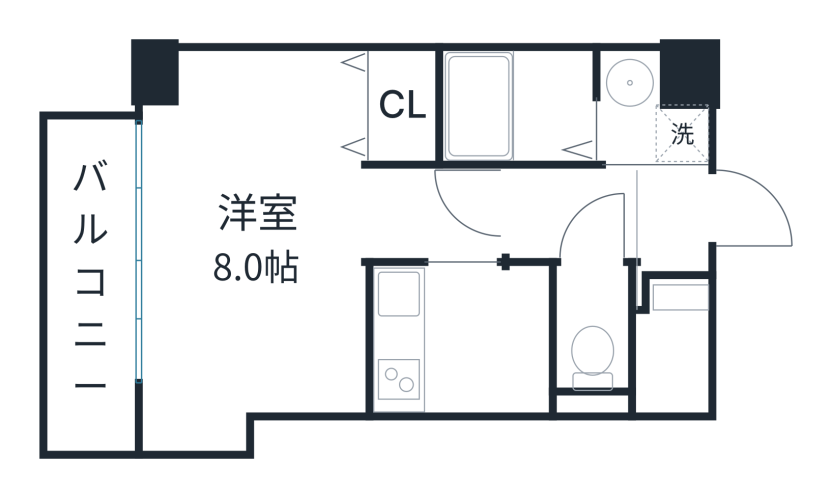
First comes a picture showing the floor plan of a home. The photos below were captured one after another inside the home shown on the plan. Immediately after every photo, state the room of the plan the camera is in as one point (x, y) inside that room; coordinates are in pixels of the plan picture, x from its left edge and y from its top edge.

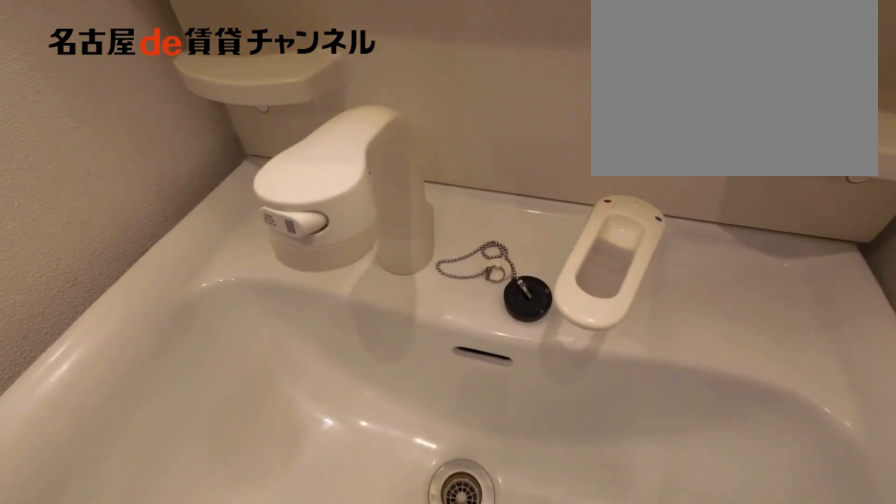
(647, 113)
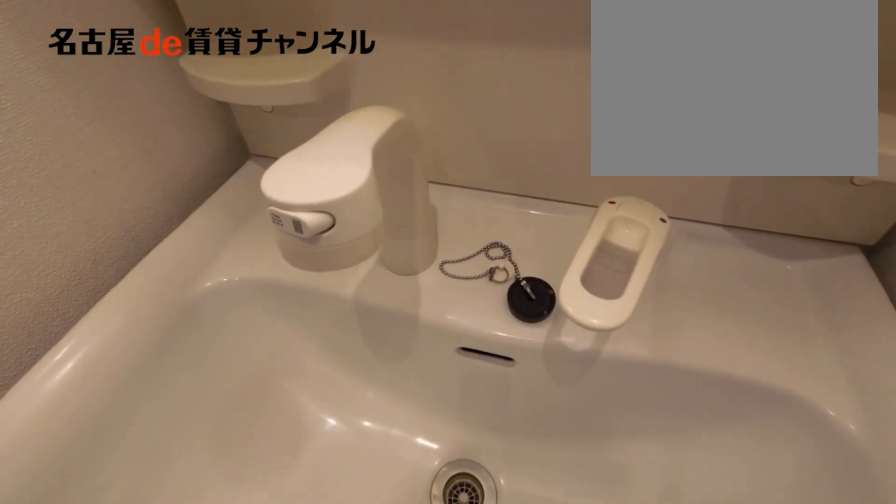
(647, 113)
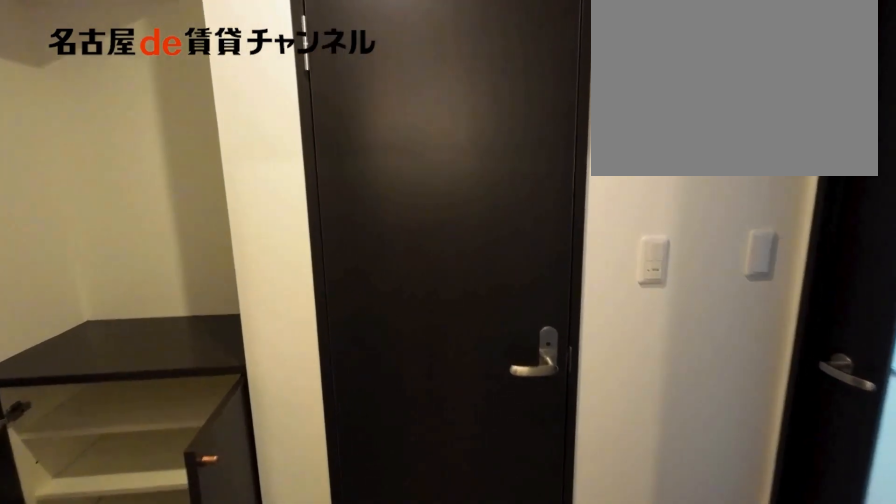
(573, 214)
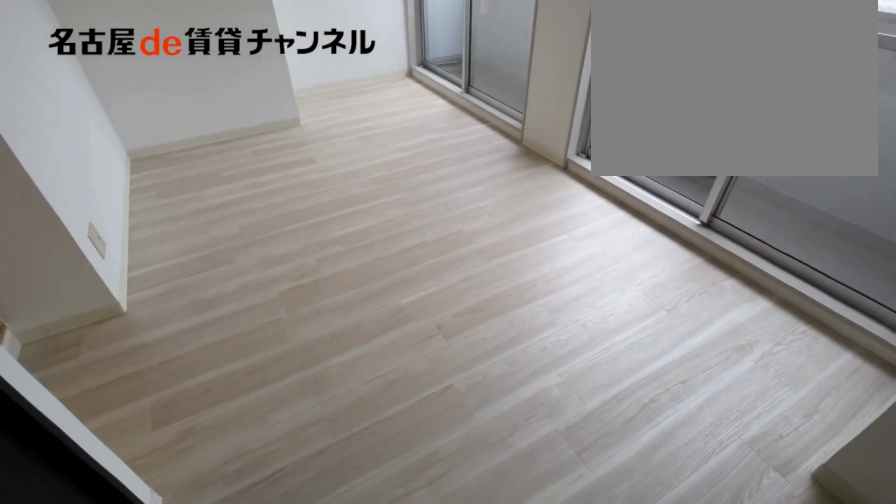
(275, 240)
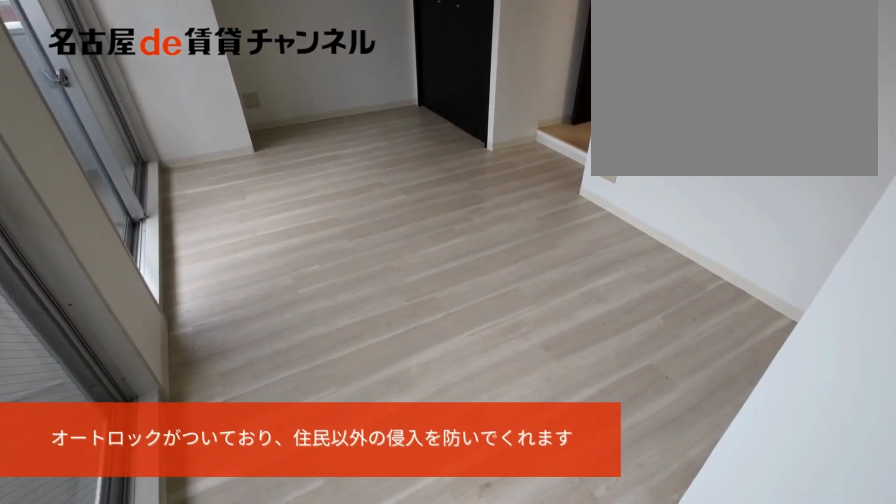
(275, 240)
